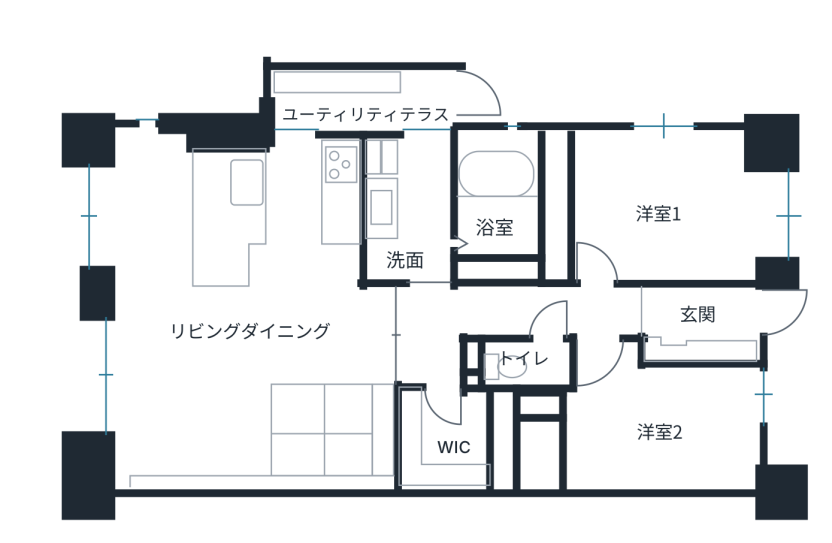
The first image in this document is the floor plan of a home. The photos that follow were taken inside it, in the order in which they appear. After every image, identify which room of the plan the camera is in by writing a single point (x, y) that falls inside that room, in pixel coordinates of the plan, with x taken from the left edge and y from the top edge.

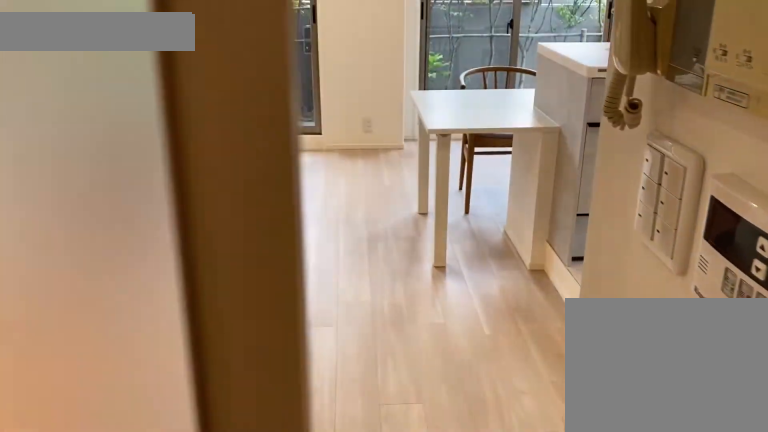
(433, 317)
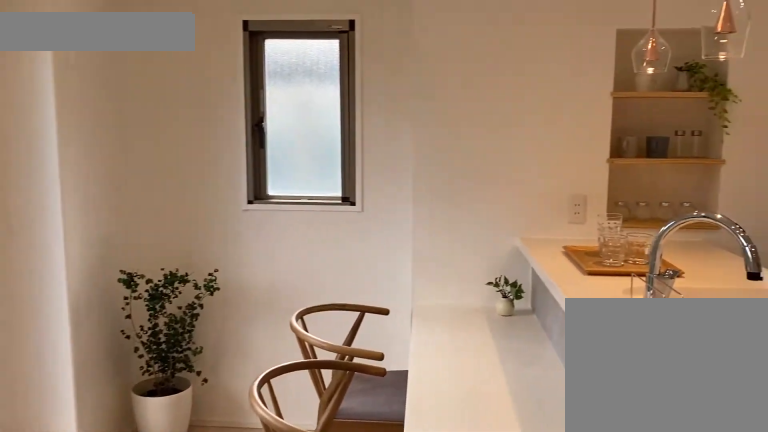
(179, 319)
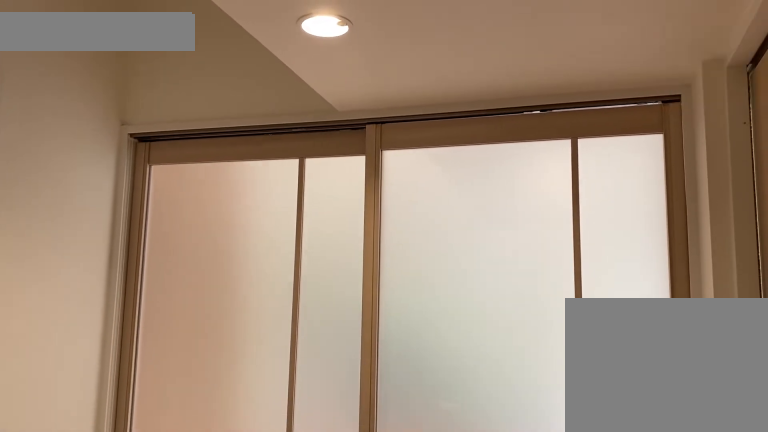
(393, 333)
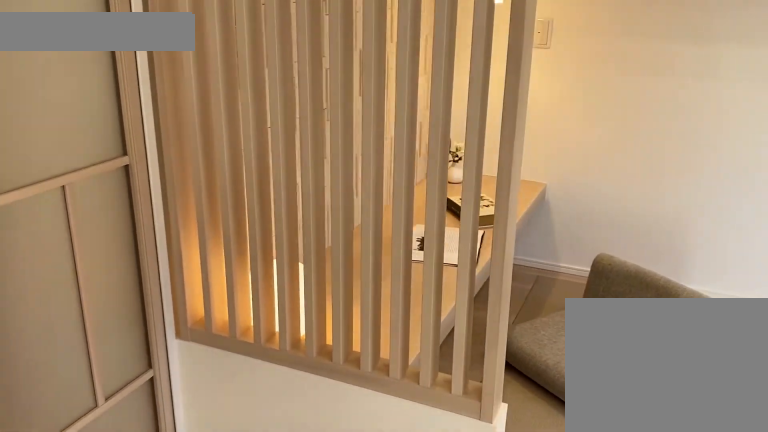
(331, 426)
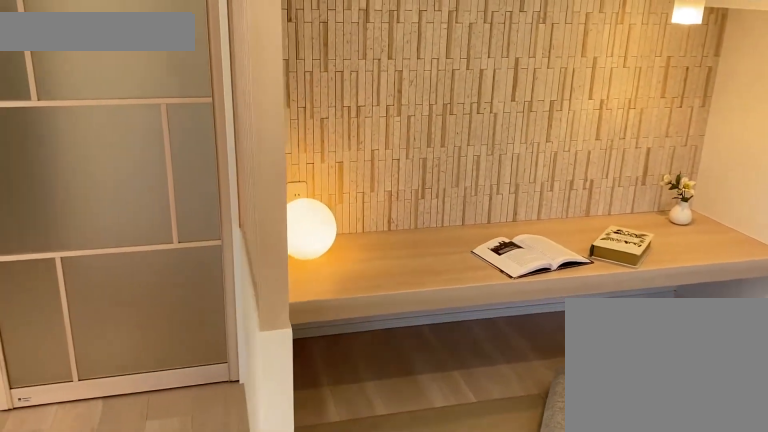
(331, 426)
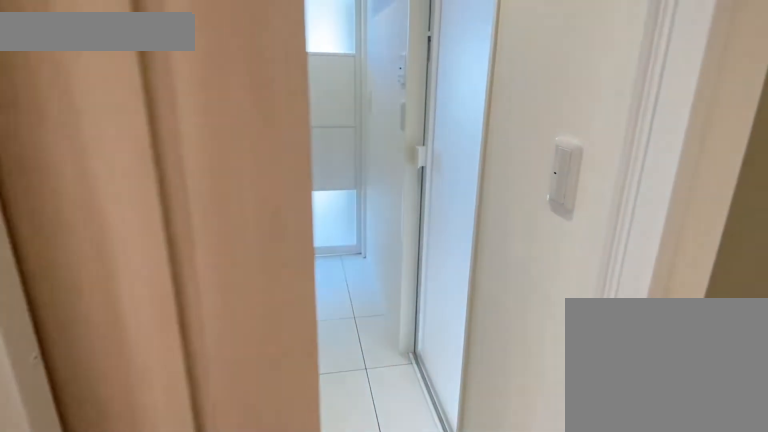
(402, 211)
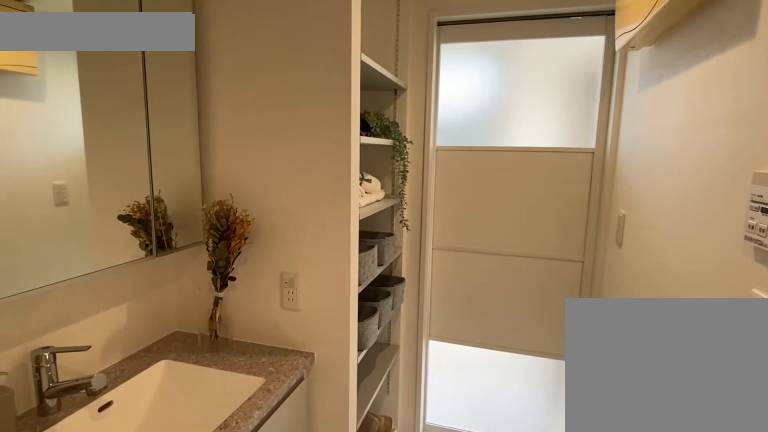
(402, 211)
